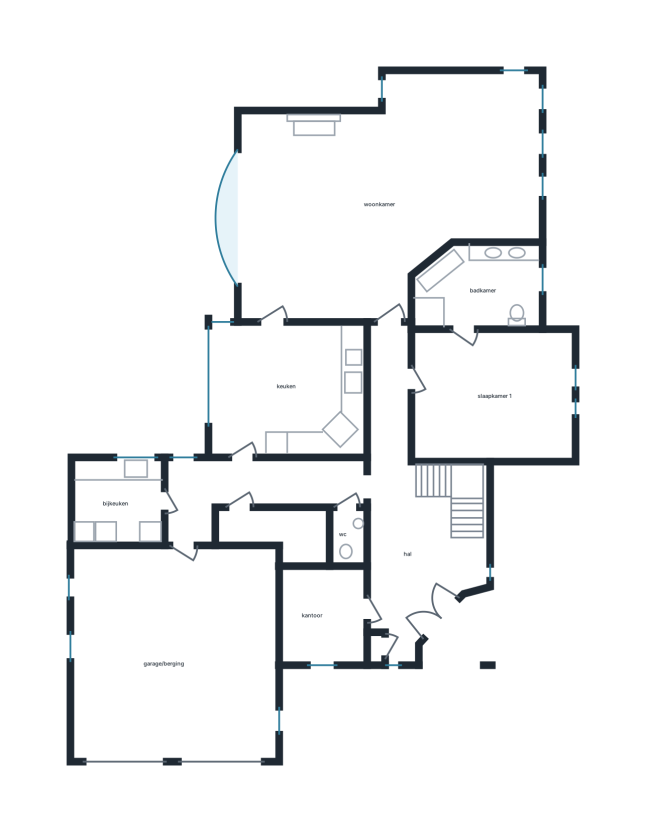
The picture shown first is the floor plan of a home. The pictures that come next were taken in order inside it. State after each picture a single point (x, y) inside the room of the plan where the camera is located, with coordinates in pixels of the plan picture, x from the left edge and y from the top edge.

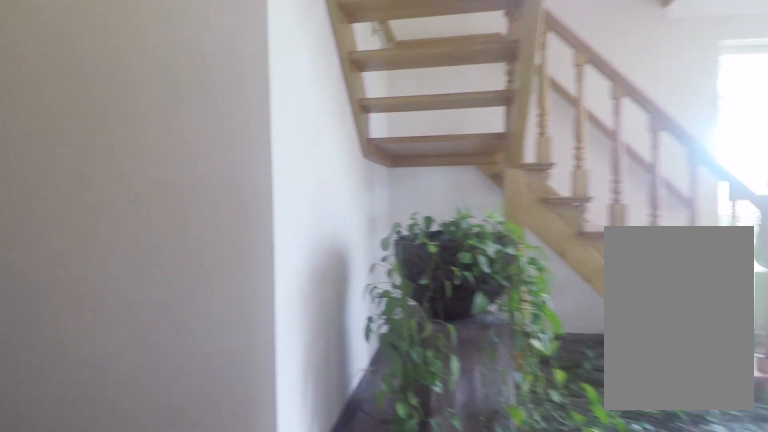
(407, 514)
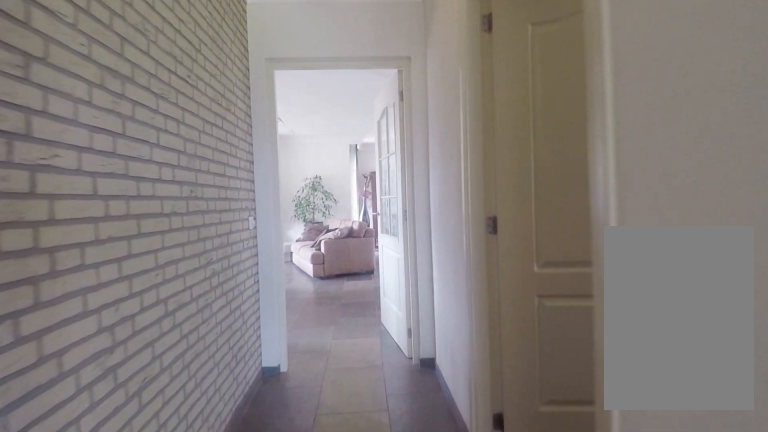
(407, 514)
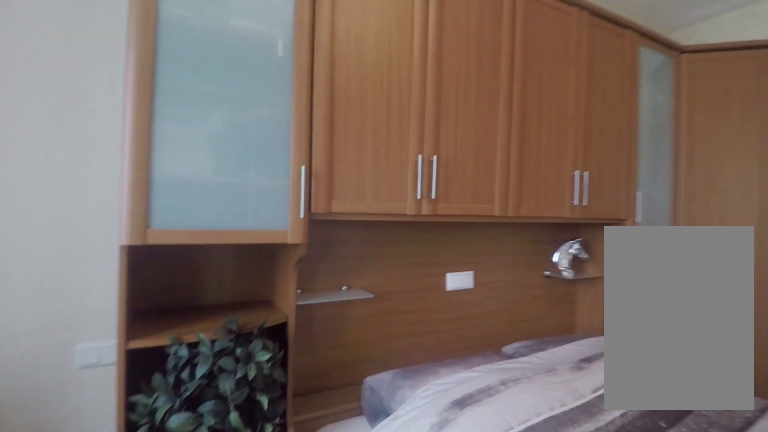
(491, 395)
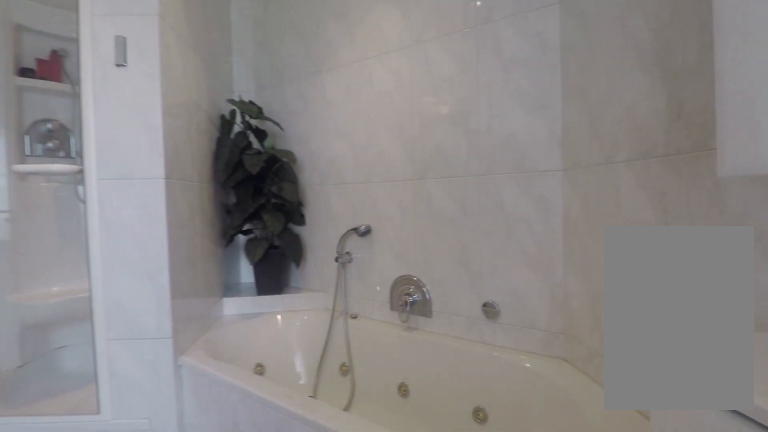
(479, 287)
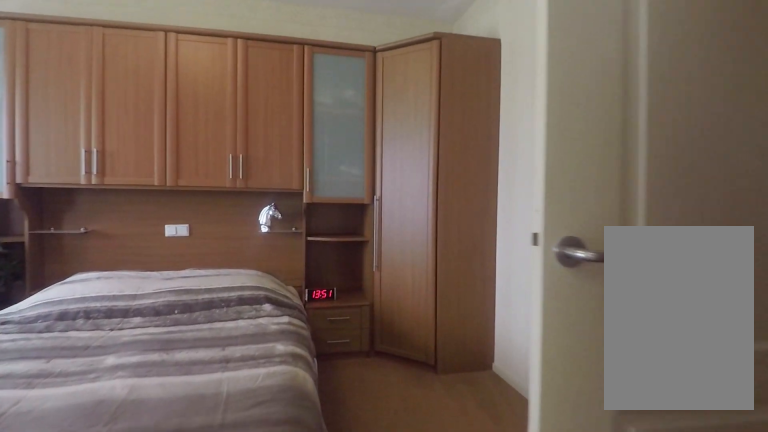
(490, 395)
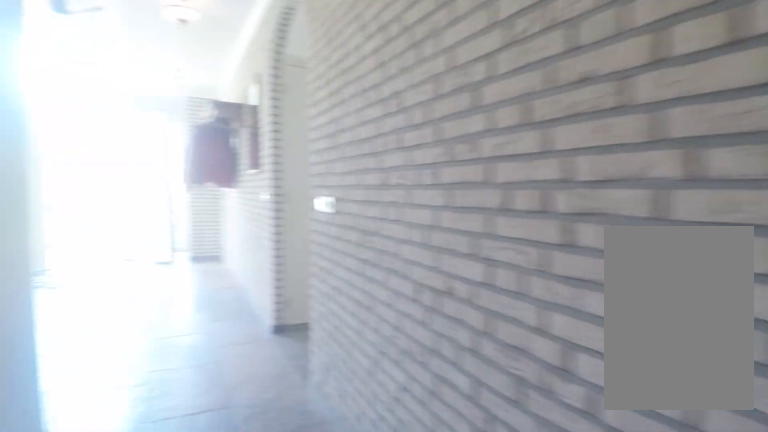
(407, 514)
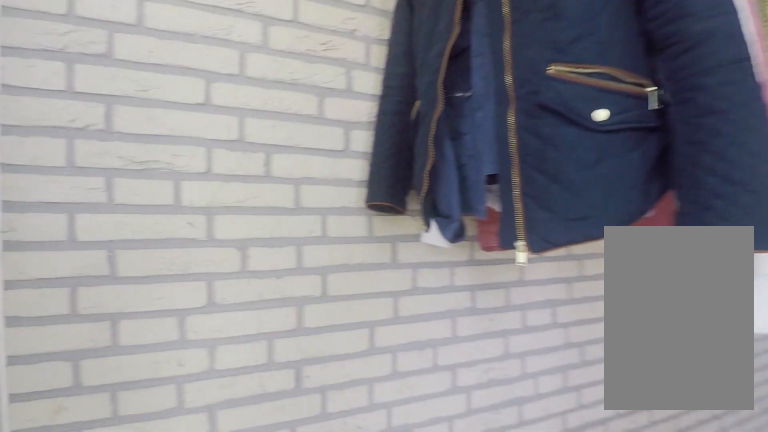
(407, 514)
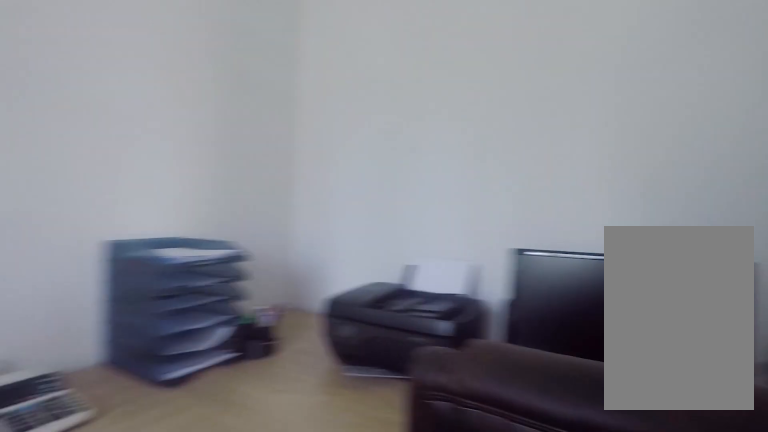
(321, 615)
